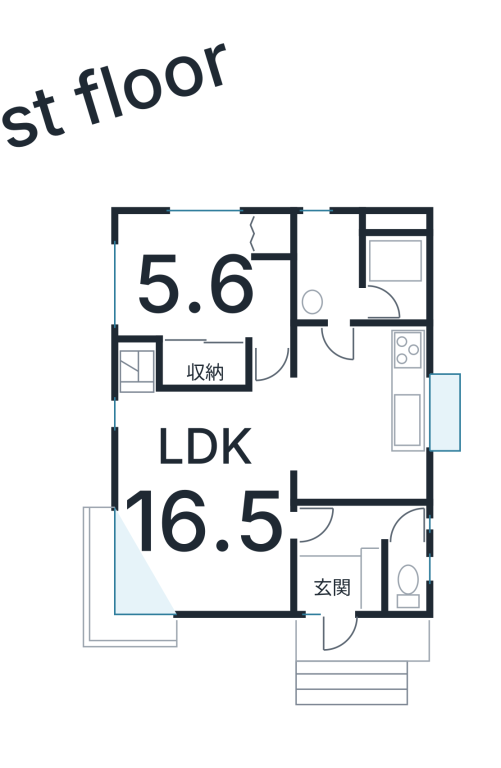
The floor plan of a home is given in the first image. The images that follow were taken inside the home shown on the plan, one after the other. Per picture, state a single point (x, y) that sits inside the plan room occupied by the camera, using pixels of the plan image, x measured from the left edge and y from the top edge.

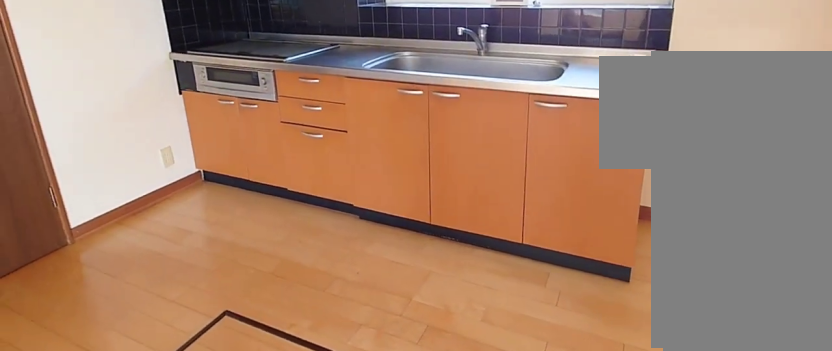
(355, 408)
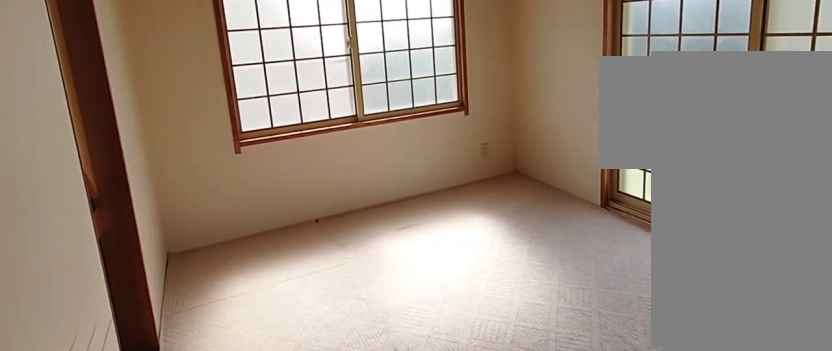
(180, 279)
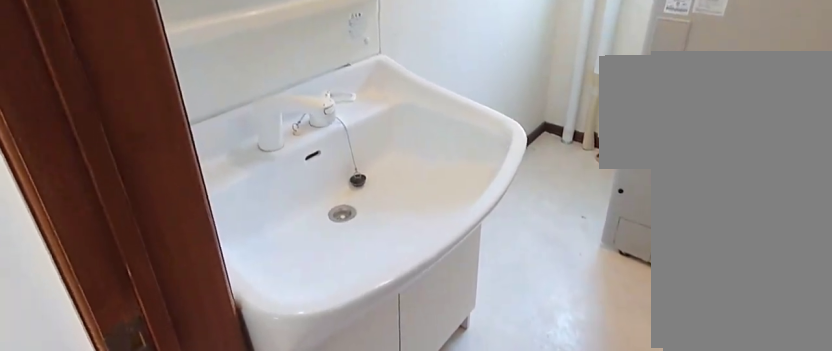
(327, 273)
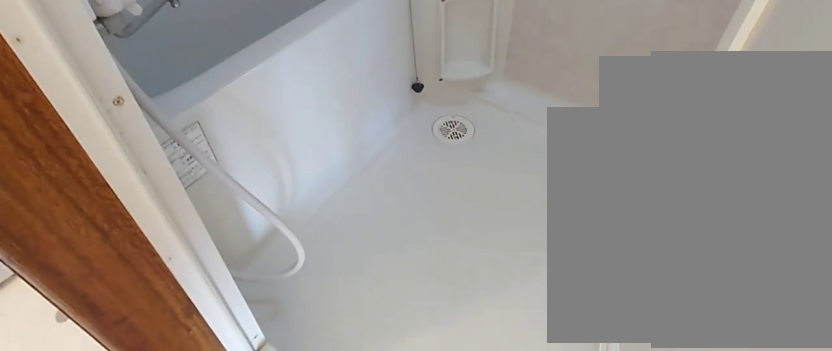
(327, 273)
